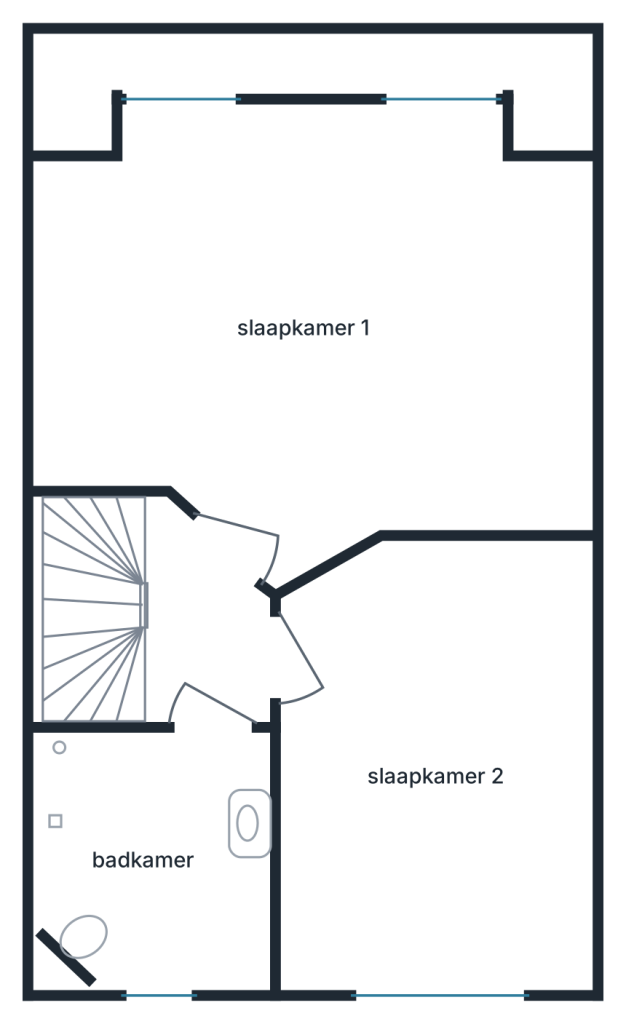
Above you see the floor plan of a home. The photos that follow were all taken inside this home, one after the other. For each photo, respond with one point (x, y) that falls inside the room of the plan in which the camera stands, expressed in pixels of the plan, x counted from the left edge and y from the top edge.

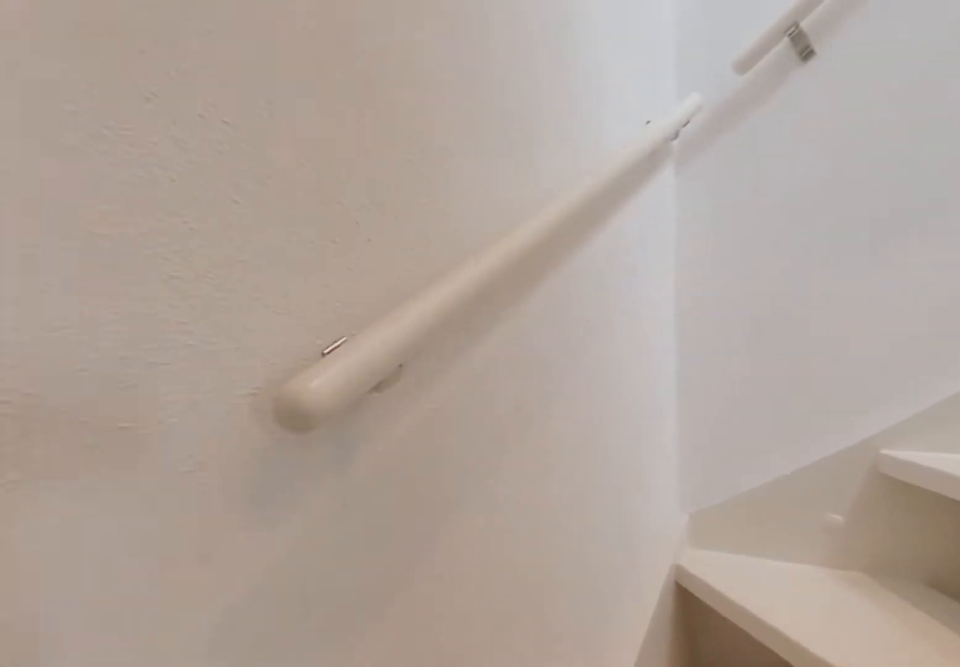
(201, 629)
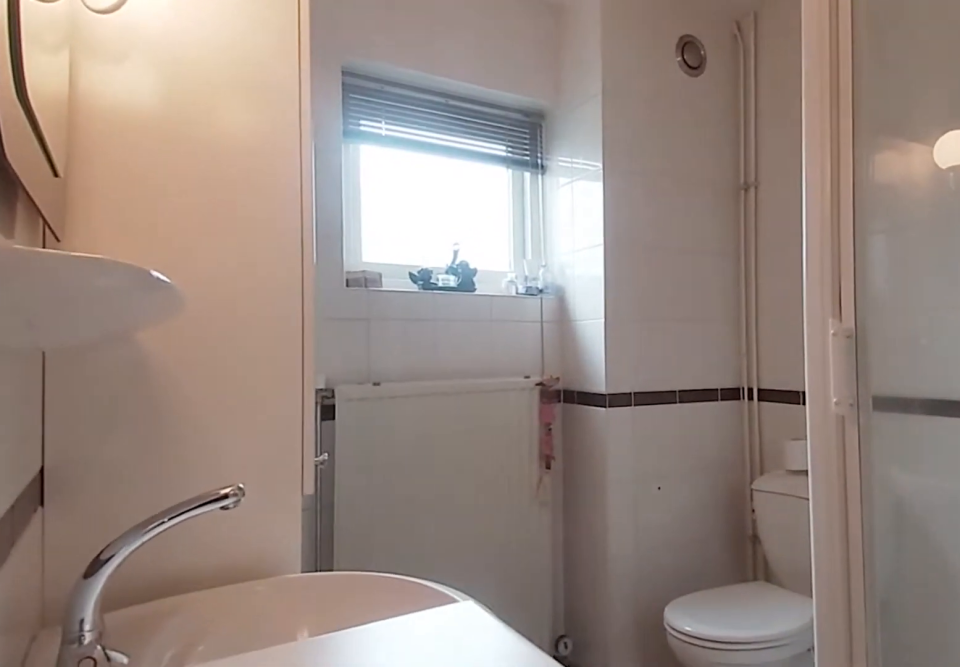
(156, 855)
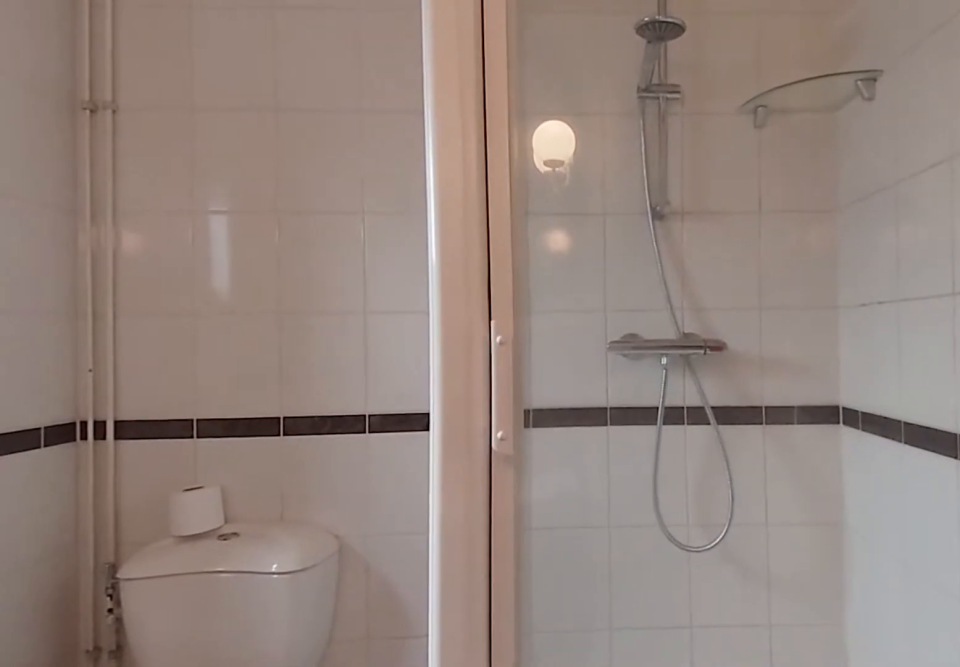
(156, 855)
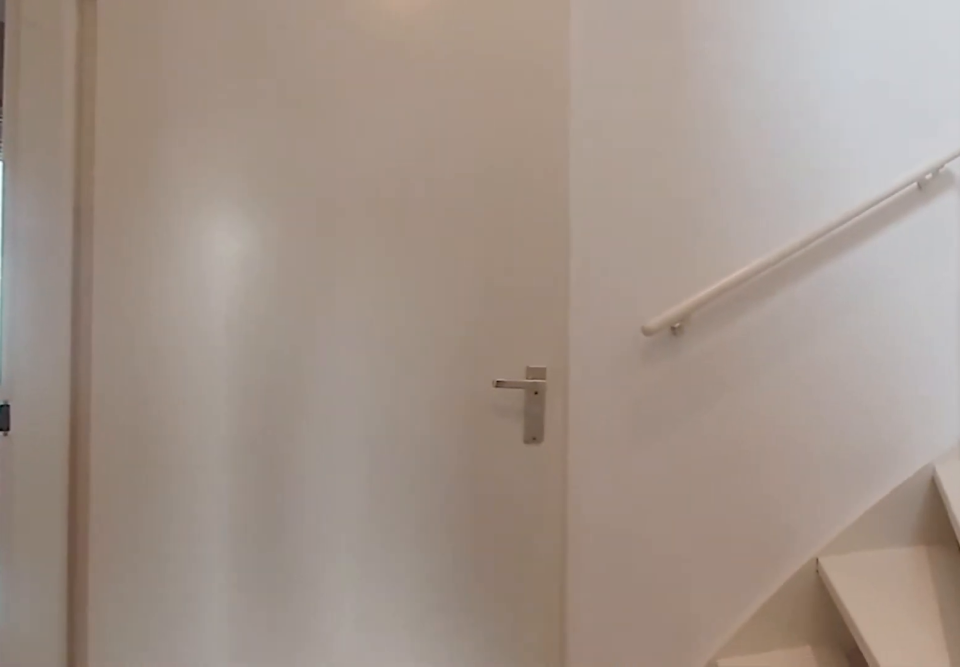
(201, 629)
